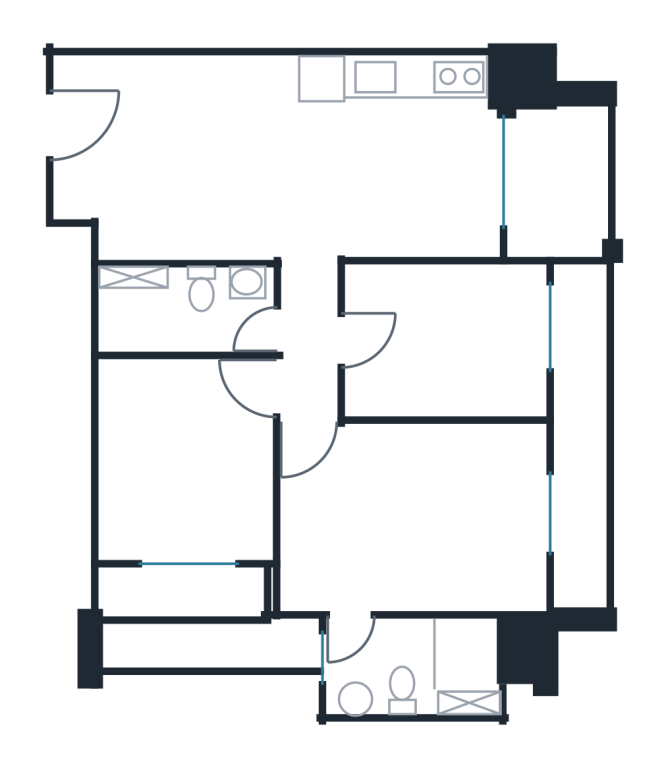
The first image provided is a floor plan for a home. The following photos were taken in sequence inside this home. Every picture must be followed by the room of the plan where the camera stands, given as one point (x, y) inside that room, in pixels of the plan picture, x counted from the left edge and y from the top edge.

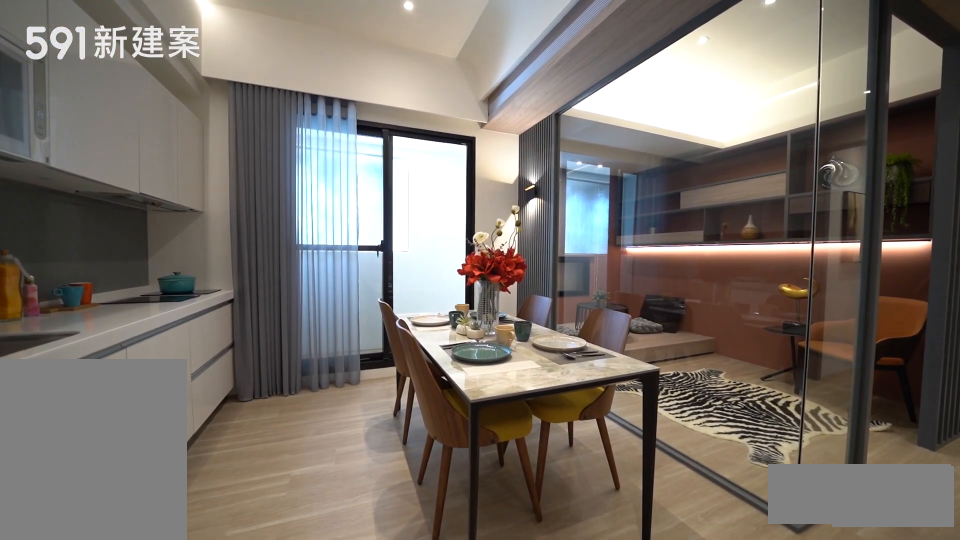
(418, 194)
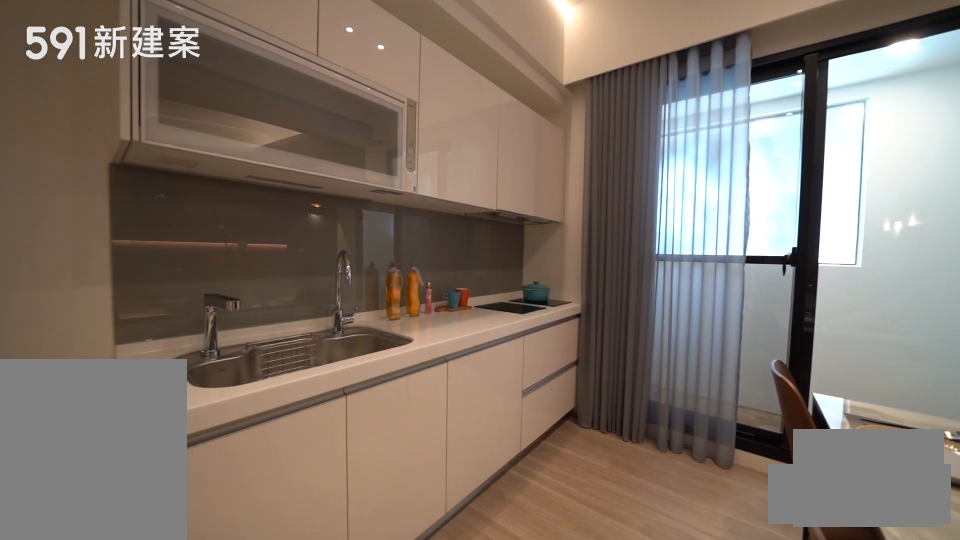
(395, 99)
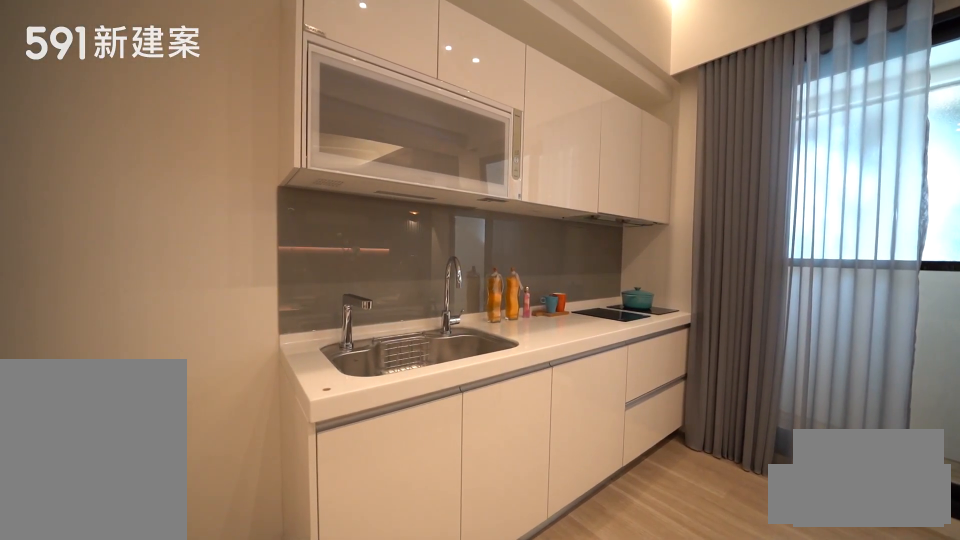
(395, 99)
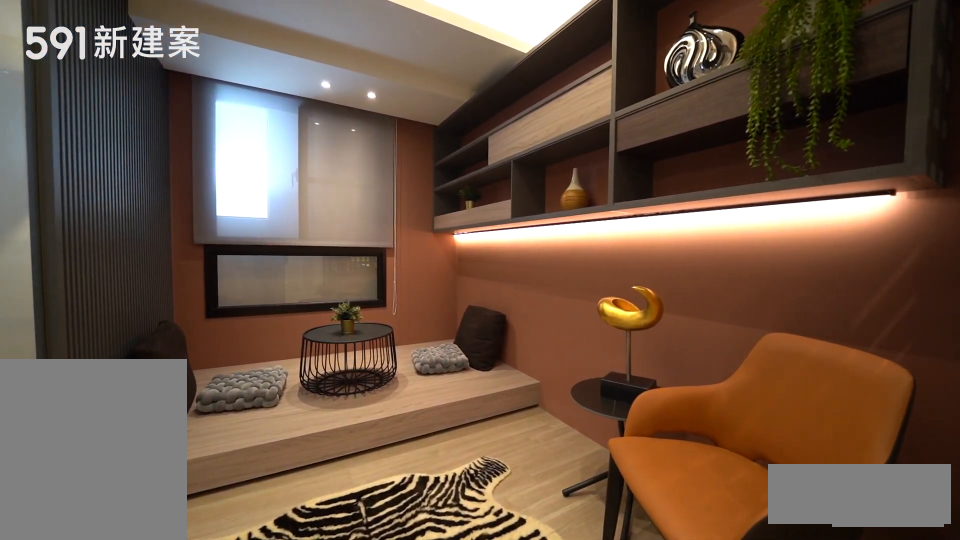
(448, 340)
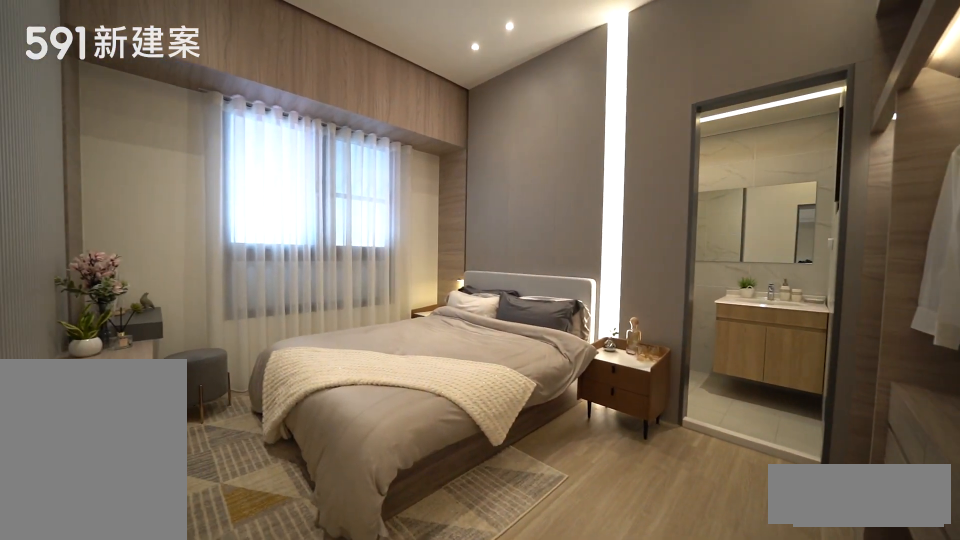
(417, 516)
